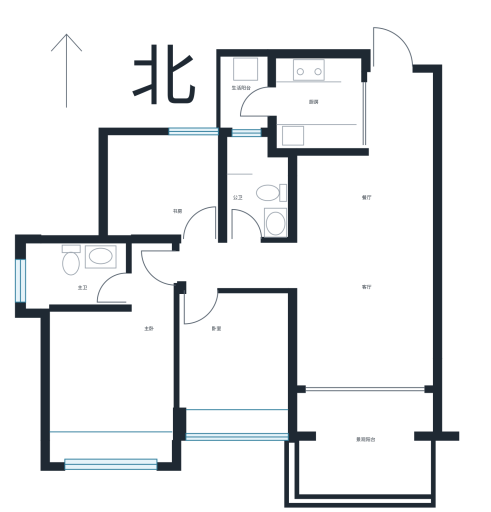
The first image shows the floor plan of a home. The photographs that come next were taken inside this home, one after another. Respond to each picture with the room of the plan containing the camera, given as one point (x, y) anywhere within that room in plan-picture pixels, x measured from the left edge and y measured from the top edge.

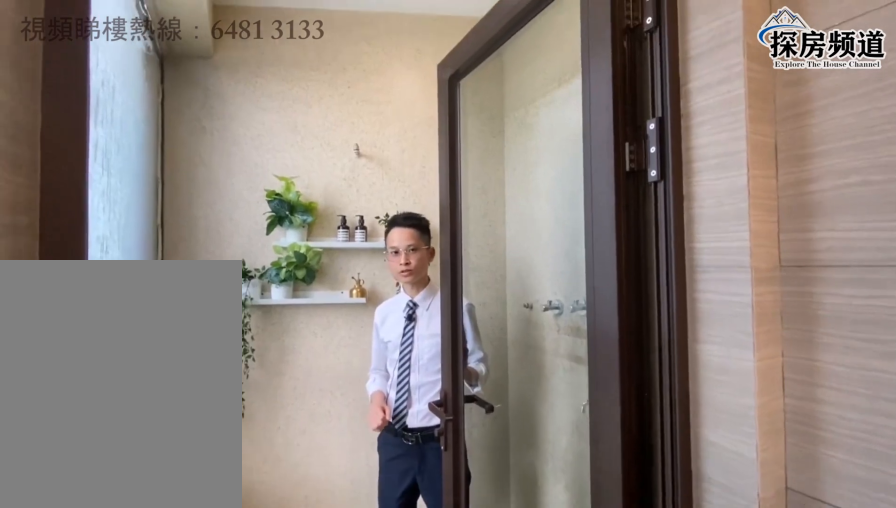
(249, 94)
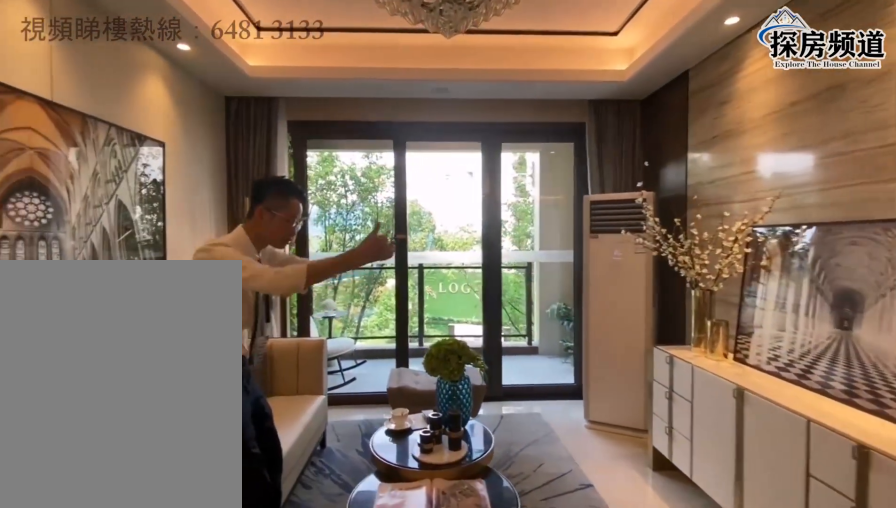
(363, 304)
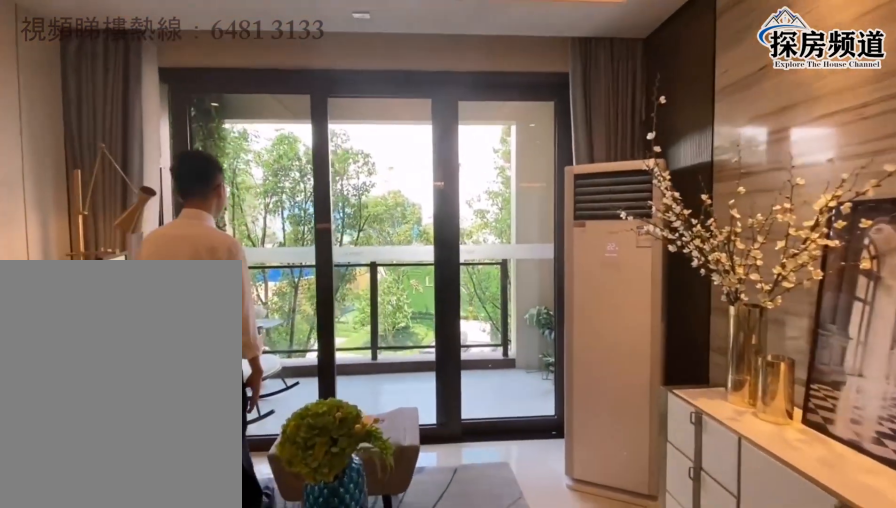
(364, 310)
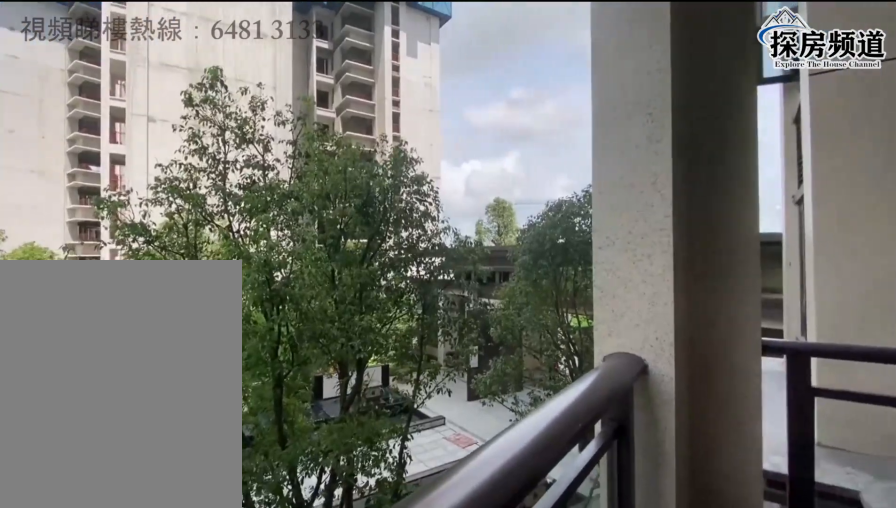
(362, 437)
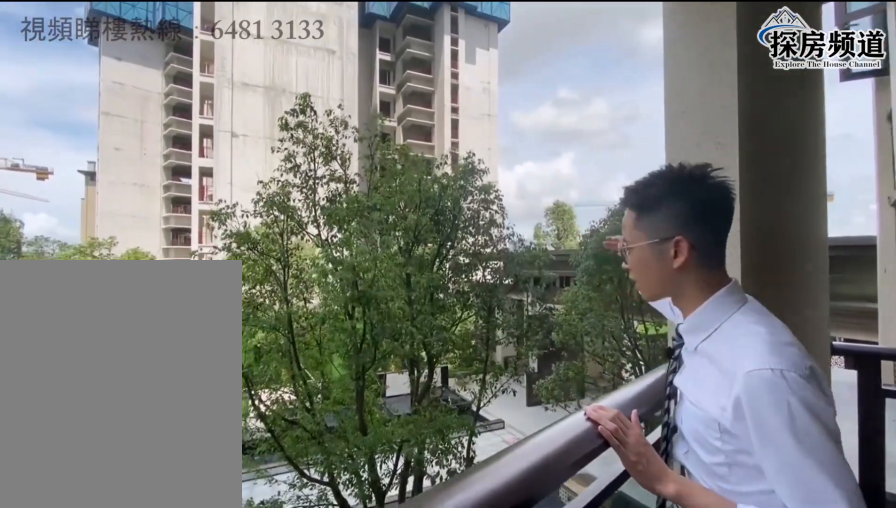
(362, 439)
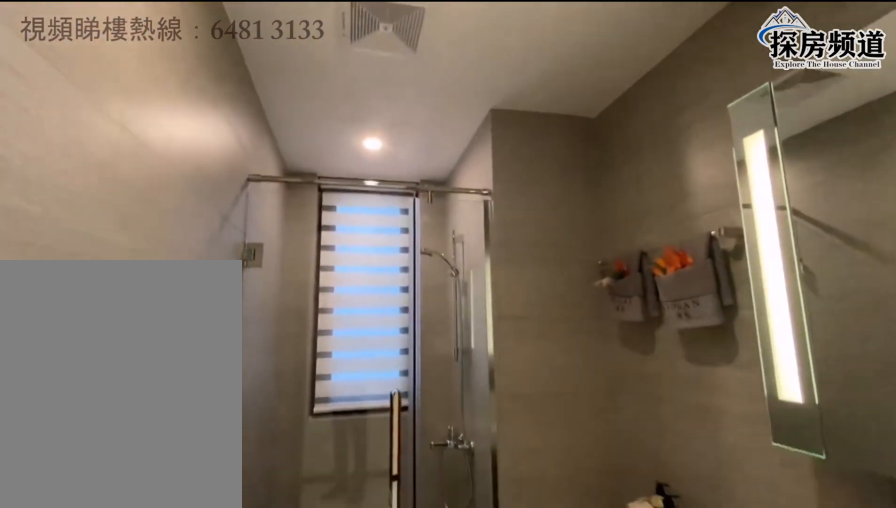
(257, 198)
